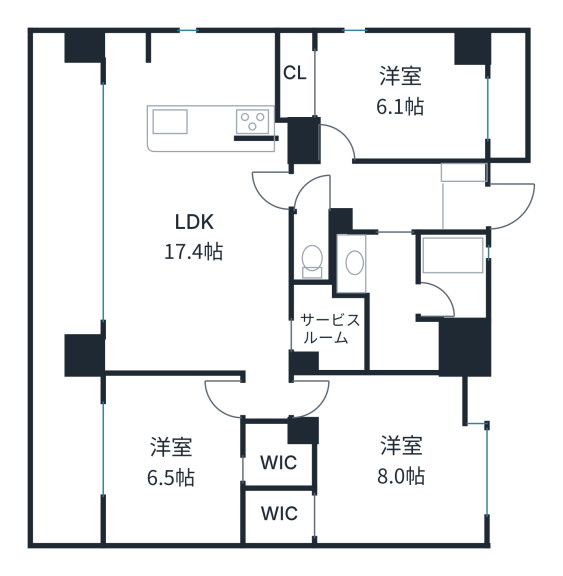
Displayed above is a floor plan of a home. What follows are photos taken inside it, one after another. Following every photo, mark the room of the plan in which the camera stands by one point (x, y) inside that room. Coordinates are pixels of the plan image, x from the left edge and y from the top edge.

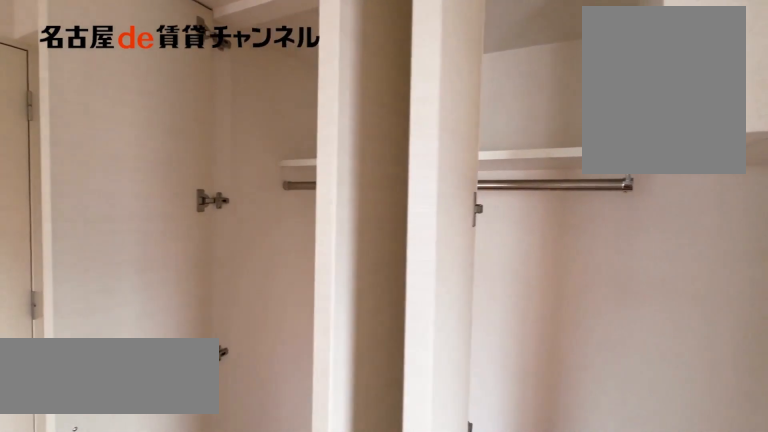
(381, 95)
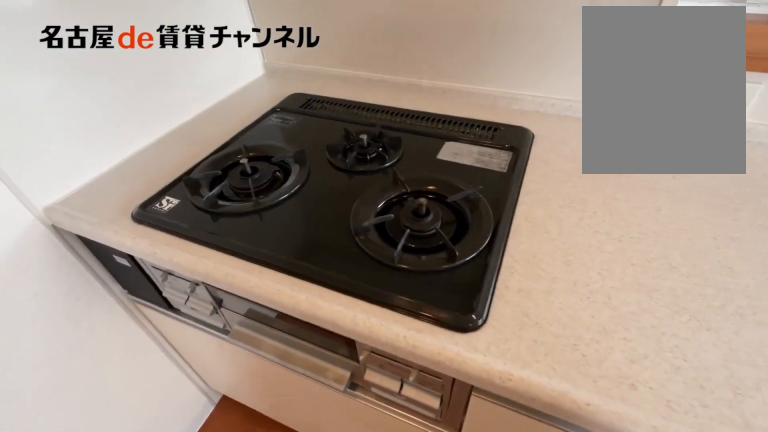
(194, 201)
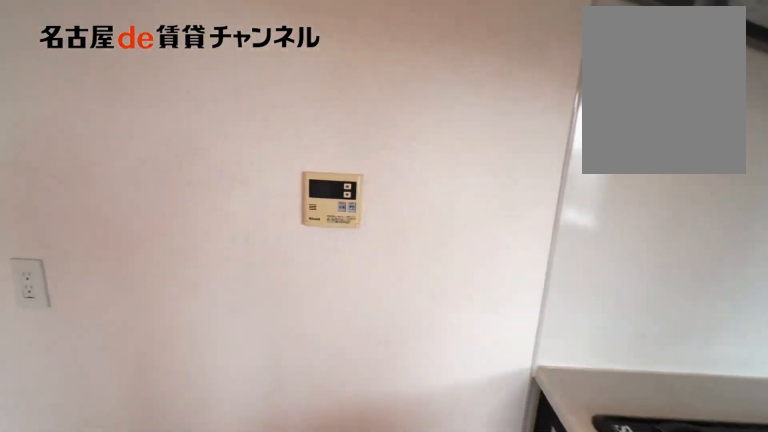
(194, 201)
